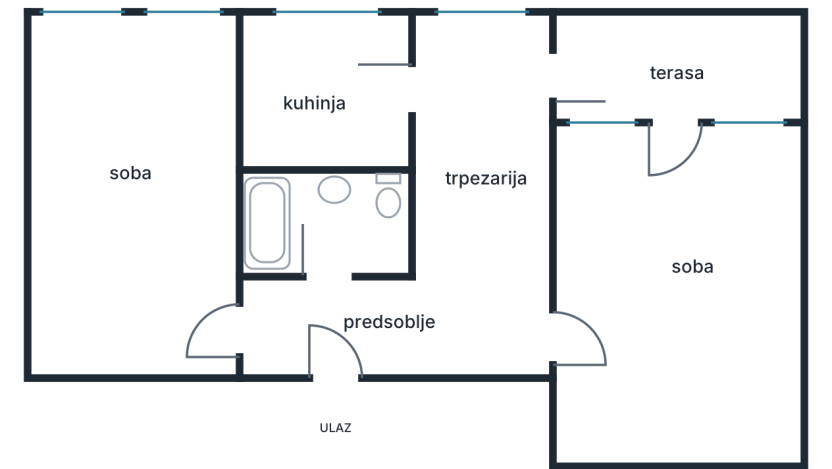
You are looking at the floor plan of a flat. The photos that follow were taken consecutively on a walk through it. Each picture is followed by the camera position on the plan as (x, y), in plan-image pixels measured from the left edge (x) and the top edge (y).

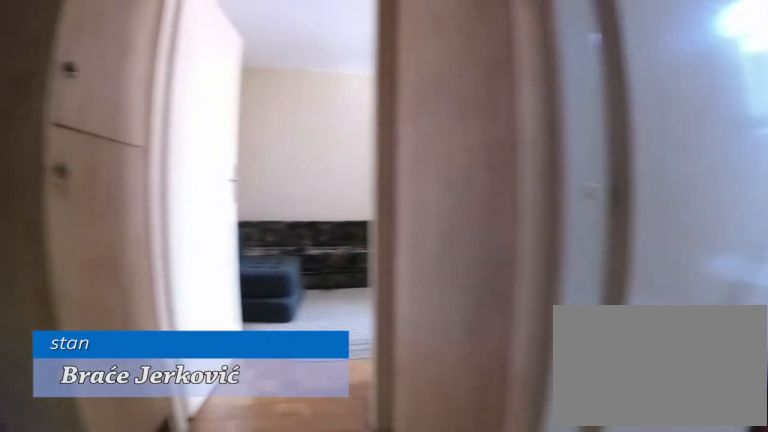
(336, 367)
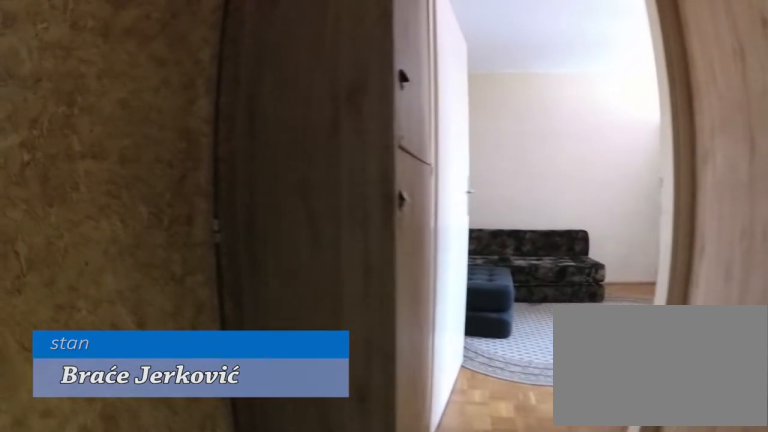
(328, 344)
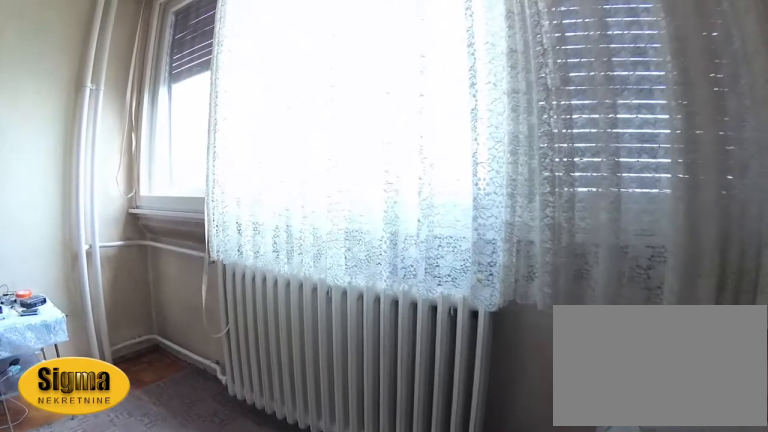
(205, 99)
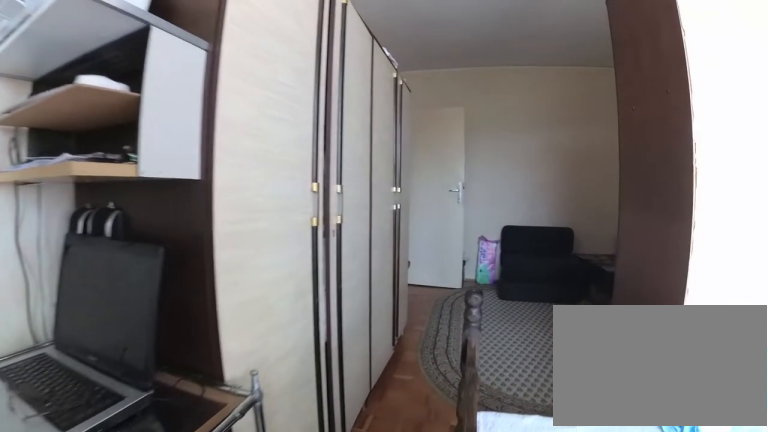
(193, 85)
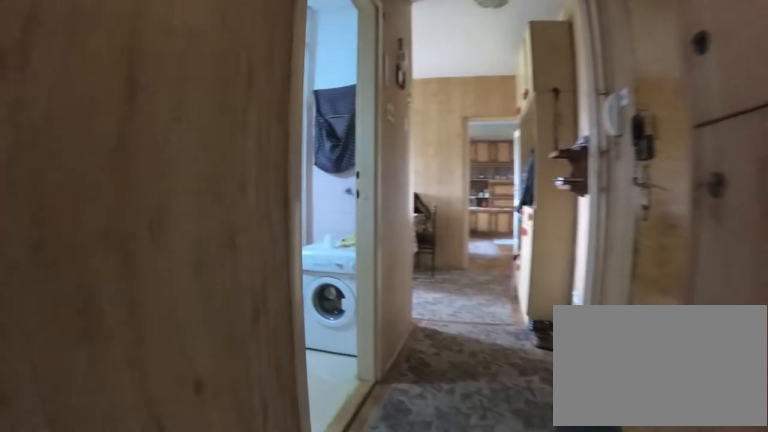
(228, 333)
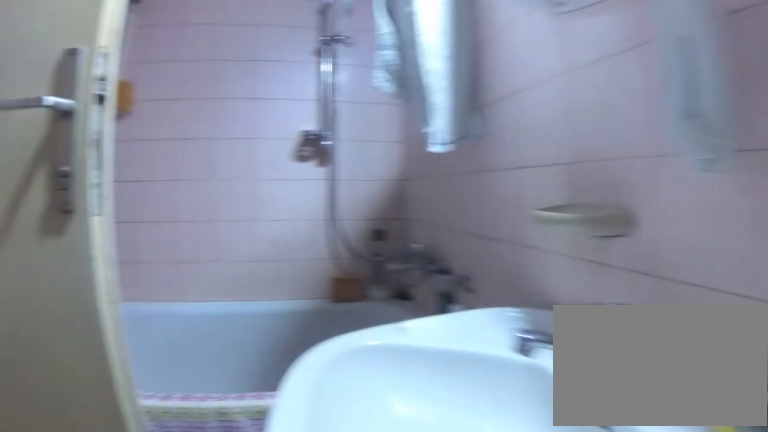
(342, 227)
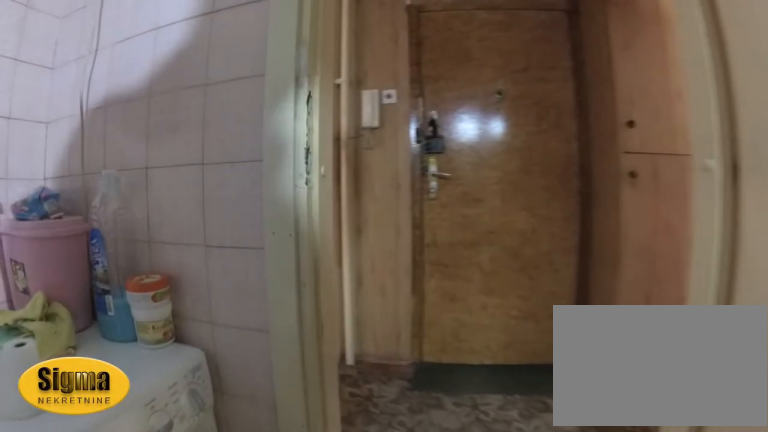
(323, 213)
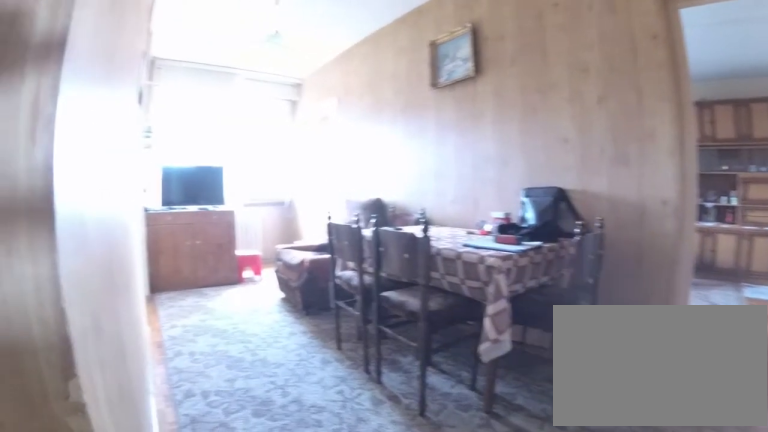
(411, 325)
